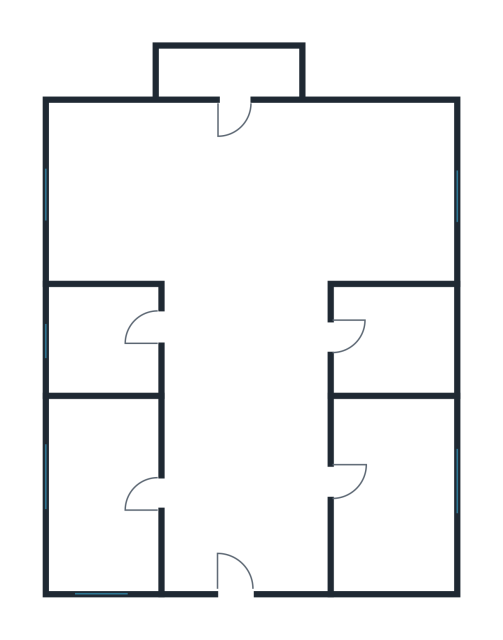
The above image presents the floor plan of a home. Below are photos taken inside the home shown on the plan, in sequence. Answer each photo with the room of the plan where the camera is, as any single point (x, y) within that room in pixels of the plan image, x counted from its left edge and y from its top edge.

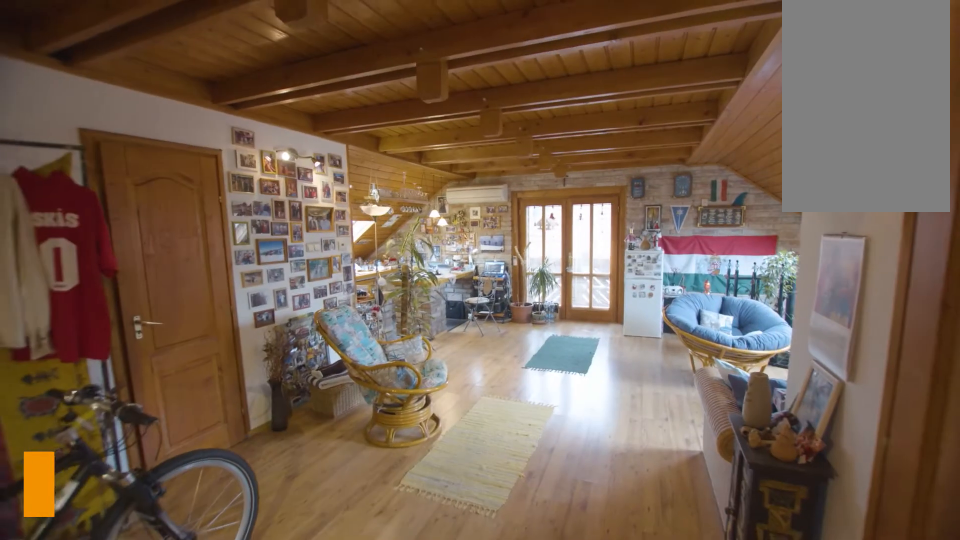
(244, 530)
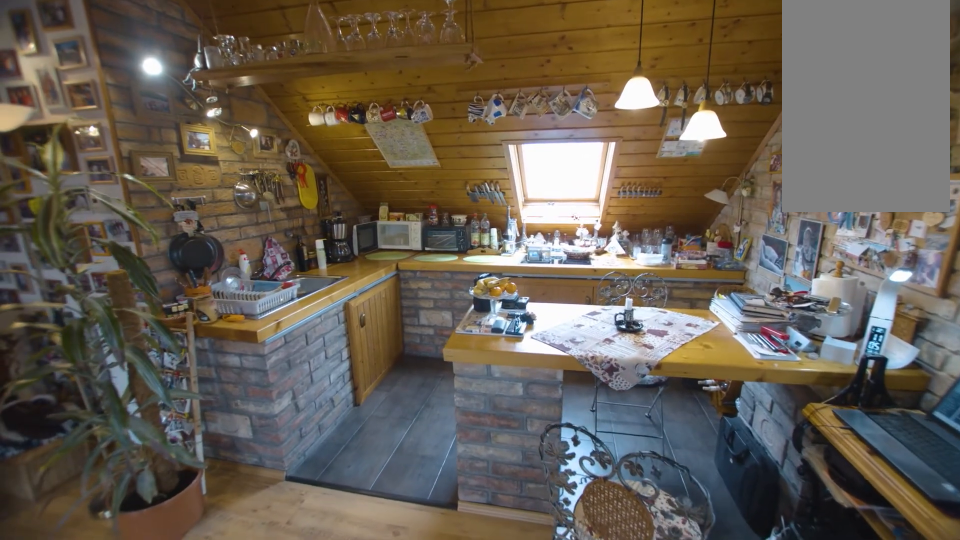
(112, 189)
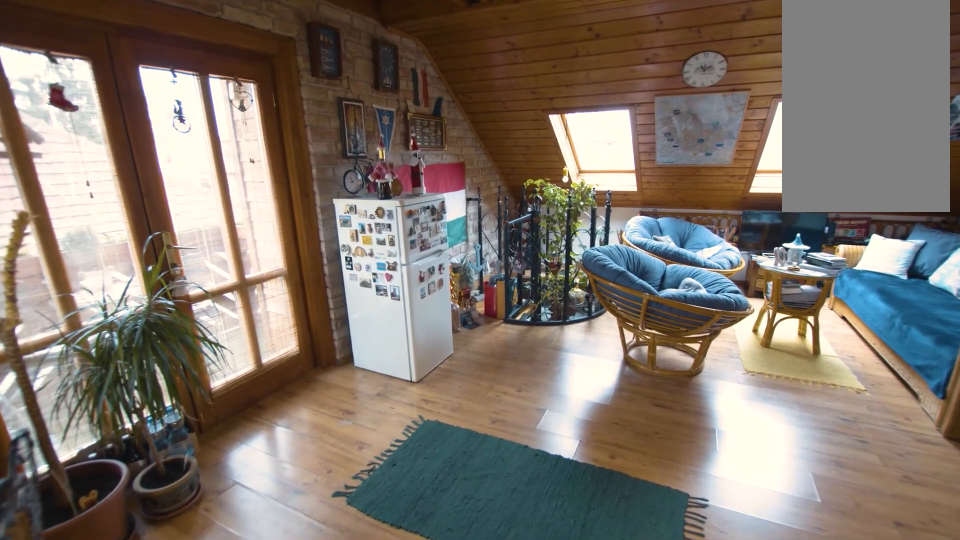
(386, 189)
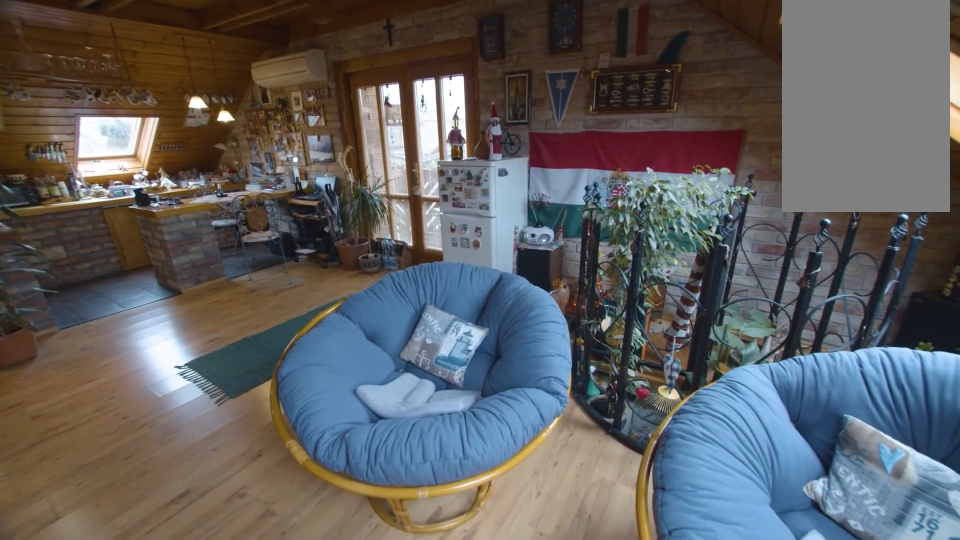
(386, 190)
